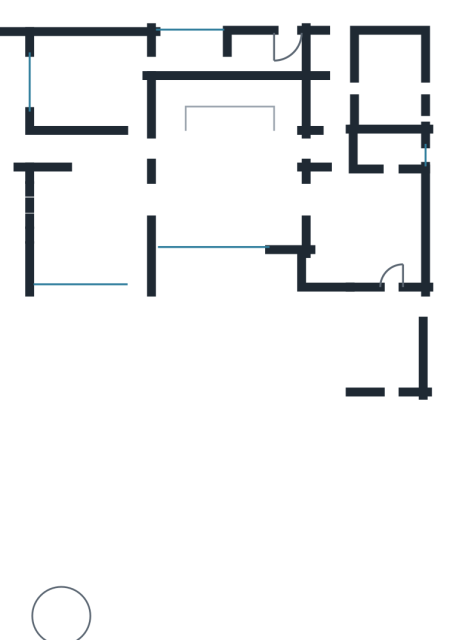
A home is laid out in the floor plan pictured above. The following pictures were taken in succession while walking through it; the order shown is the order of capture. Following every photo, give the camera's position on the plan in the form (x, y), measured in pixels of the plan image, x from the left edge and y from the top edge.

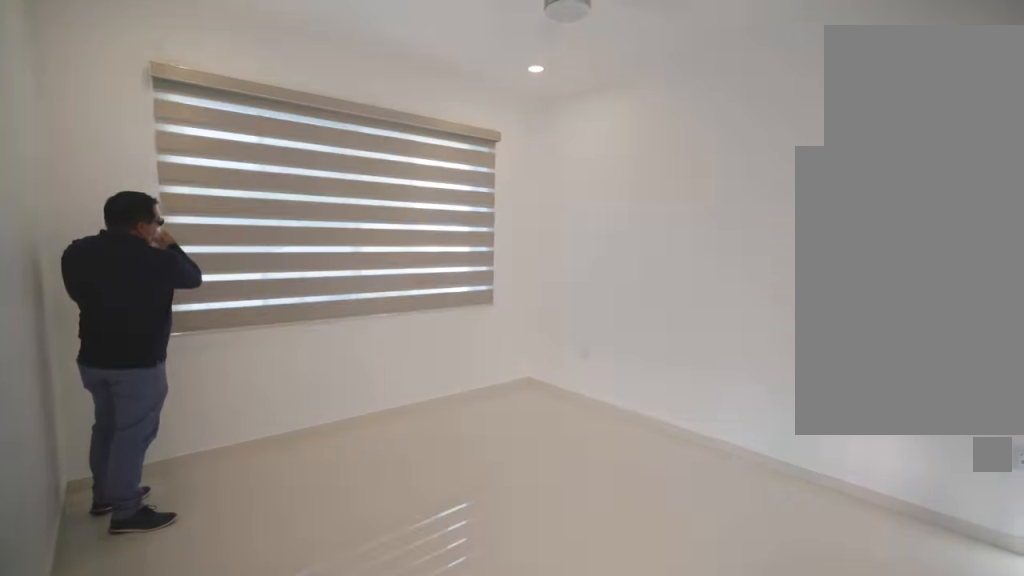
(134, 106)
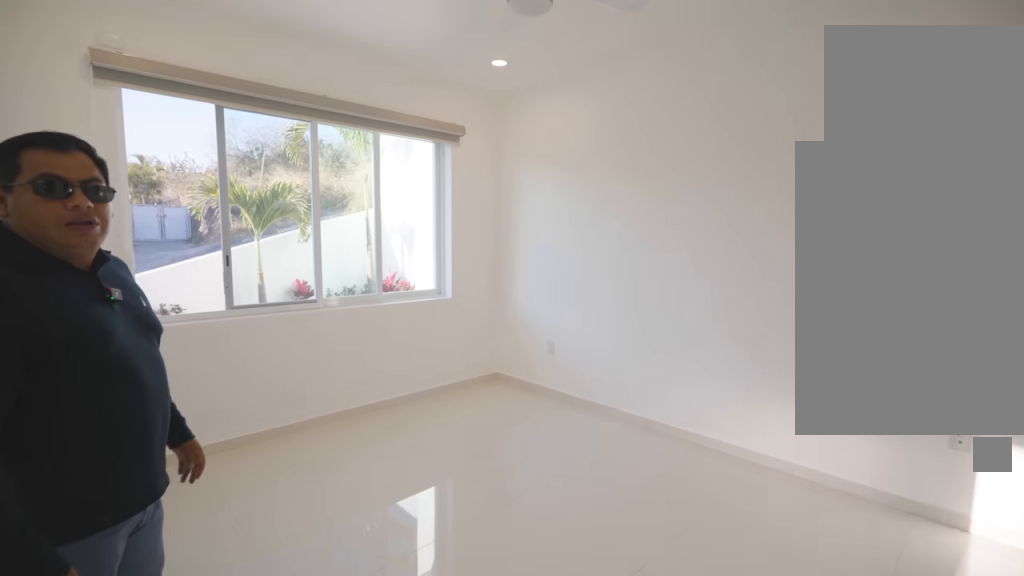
(134, 106)
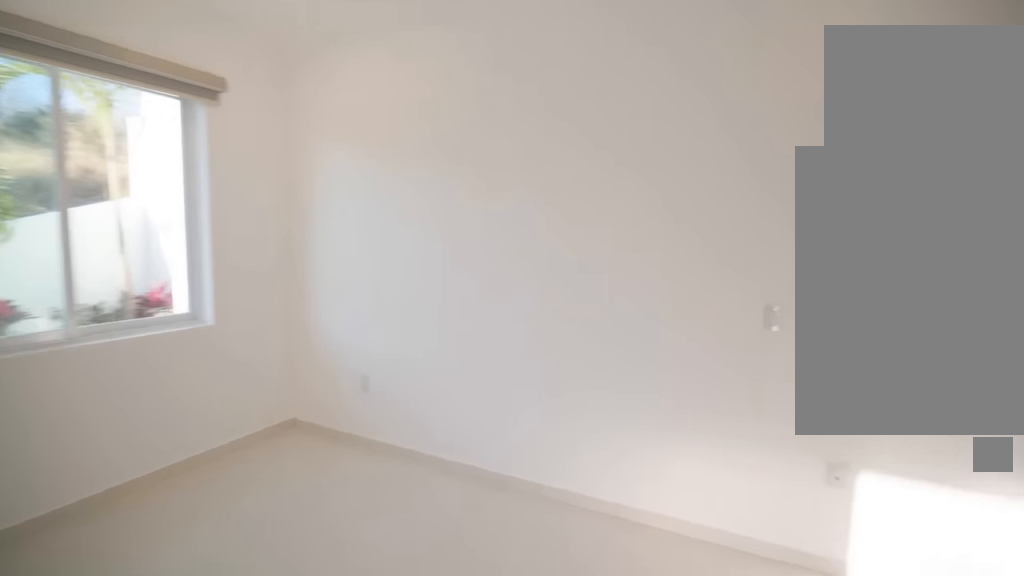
(132, 88)
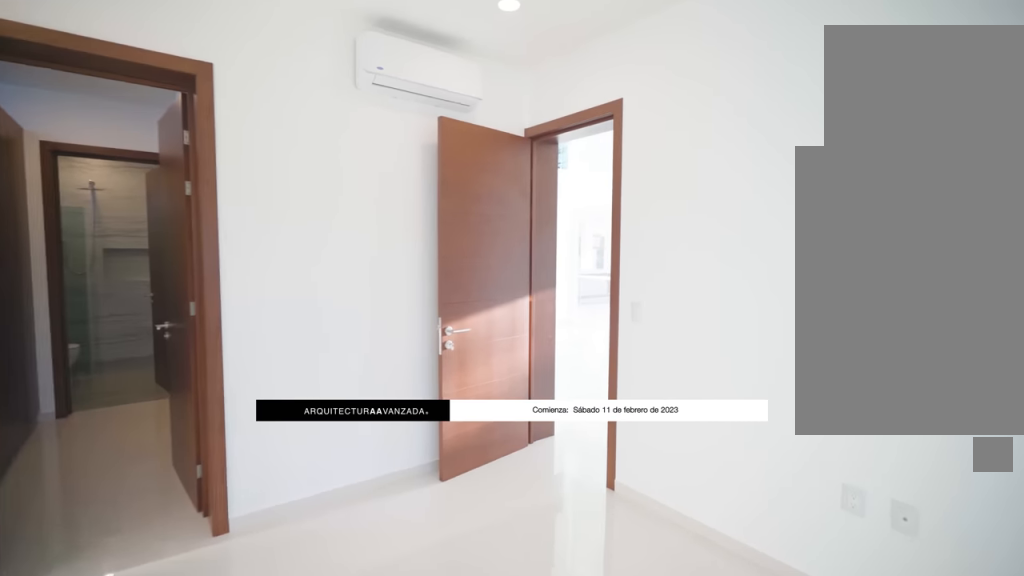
(103, 96)
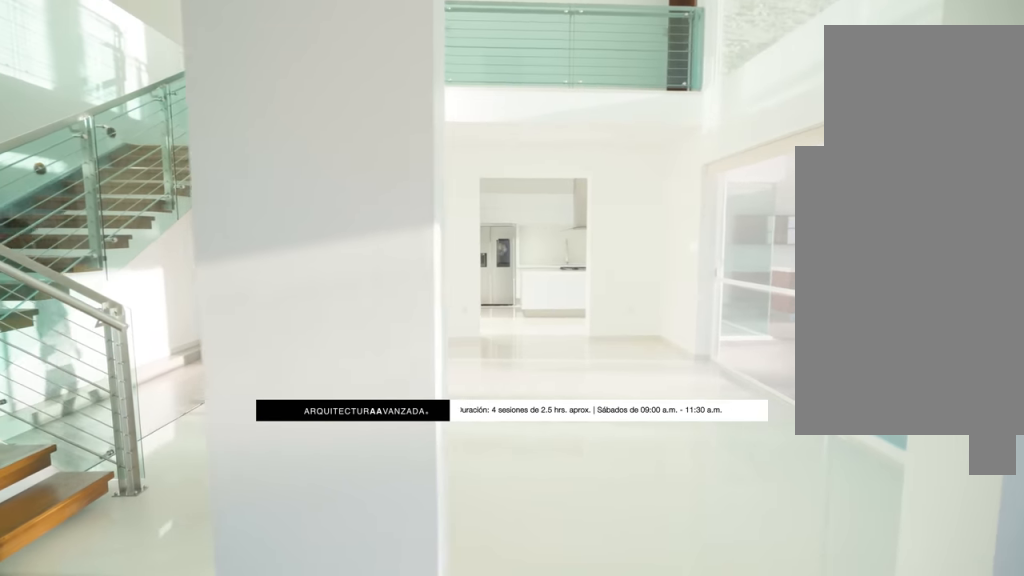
(204, 196)
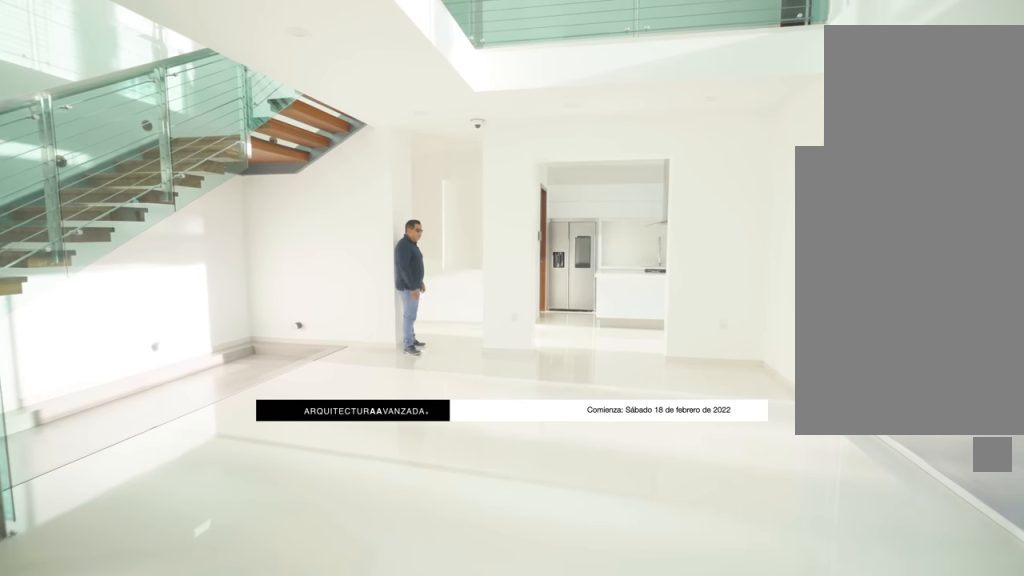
(241, 188)
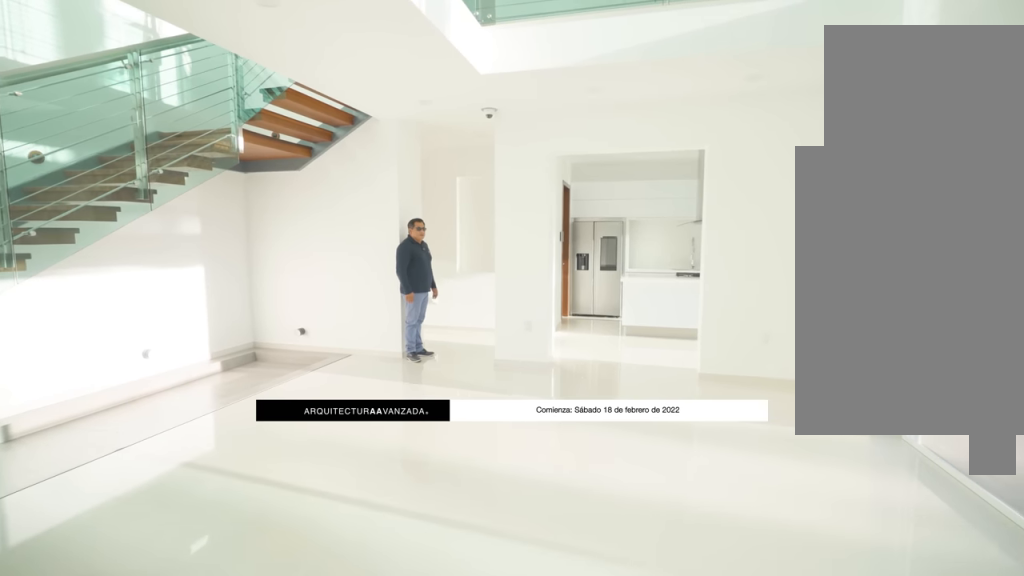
(253, 183)
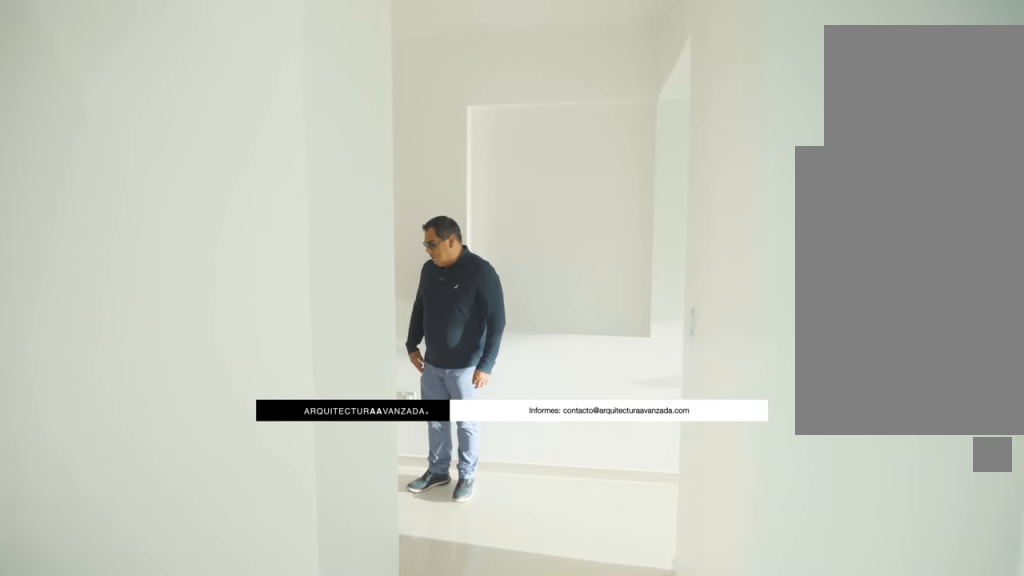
(330, 144)
